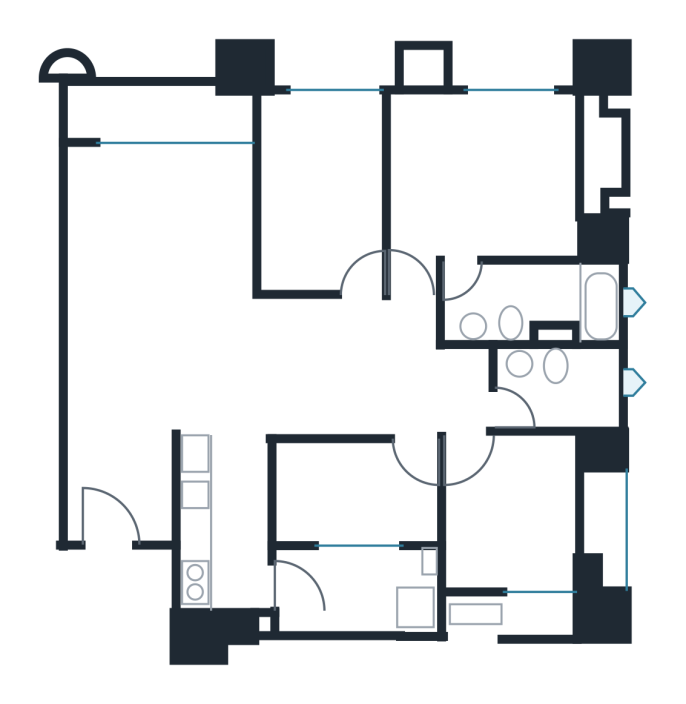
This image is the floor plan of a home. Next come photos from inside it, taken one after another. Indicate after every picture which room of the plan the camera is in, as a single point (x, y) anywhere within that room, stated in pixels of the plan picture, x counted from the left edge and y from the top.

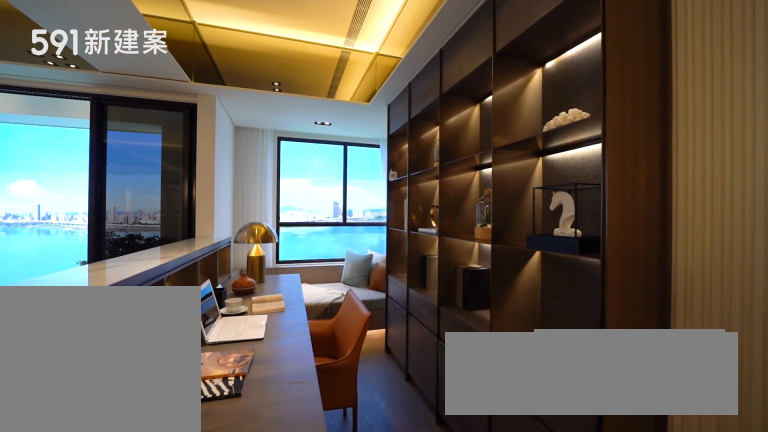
(321, 185)
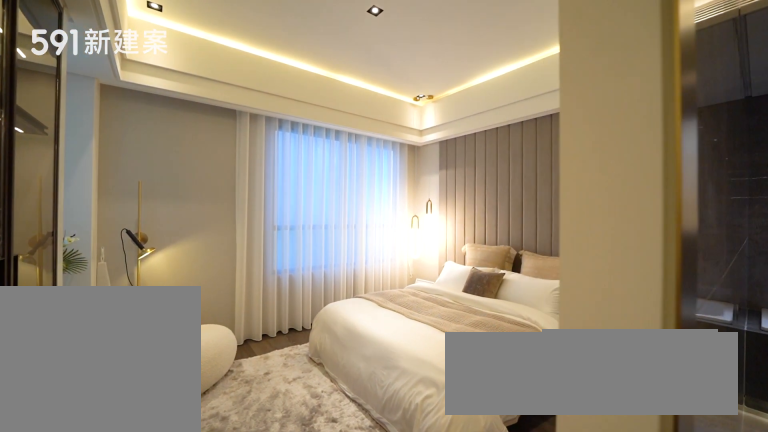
(486, 179)
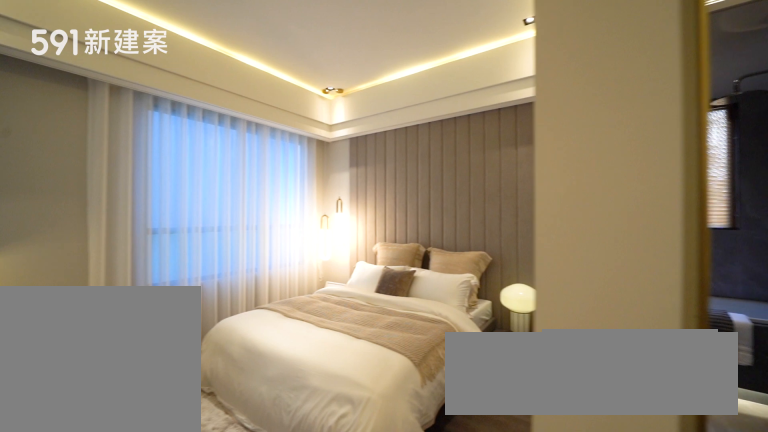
(486, 179)
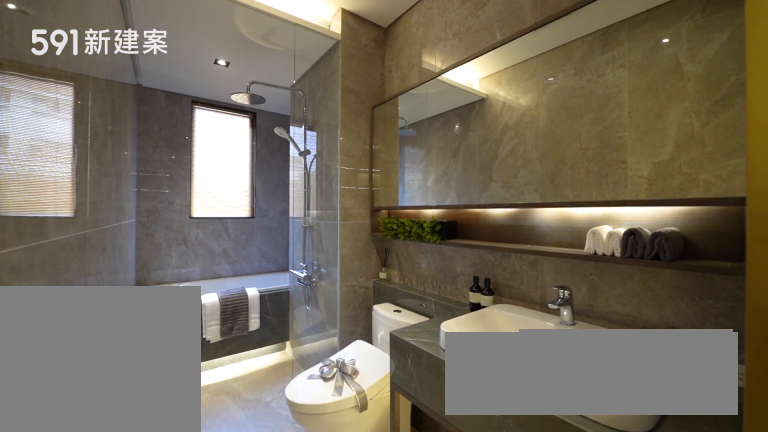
(543, 301)
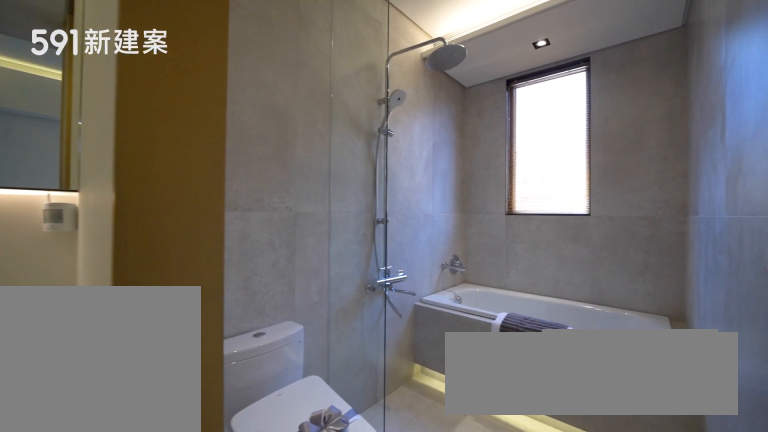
(565, 385)
